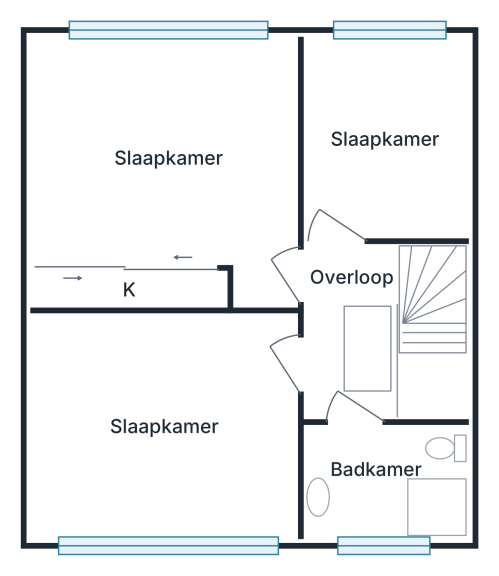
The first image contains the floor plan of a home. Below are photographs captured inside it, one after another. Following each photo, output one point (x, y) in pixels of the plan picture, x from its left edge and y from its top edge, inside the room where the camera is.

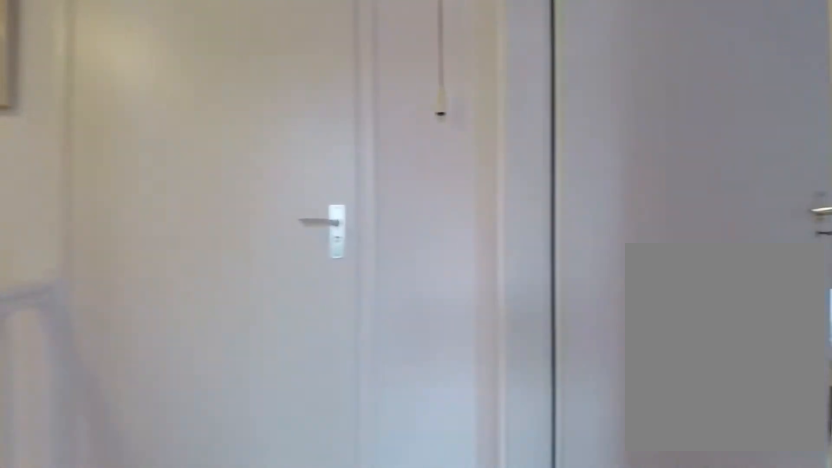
(346, 325)
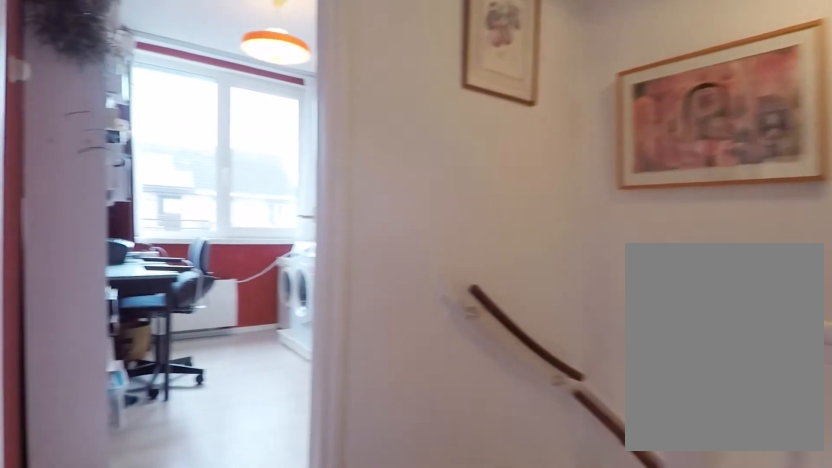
(346, 325)
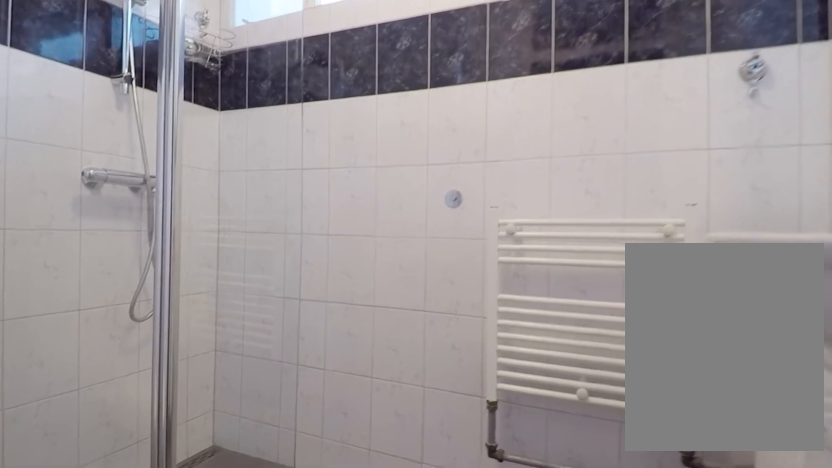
(384, 481)
